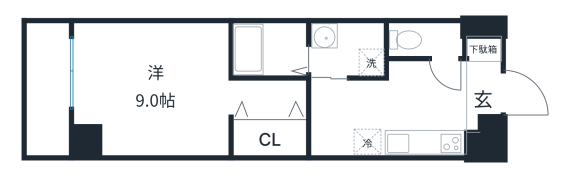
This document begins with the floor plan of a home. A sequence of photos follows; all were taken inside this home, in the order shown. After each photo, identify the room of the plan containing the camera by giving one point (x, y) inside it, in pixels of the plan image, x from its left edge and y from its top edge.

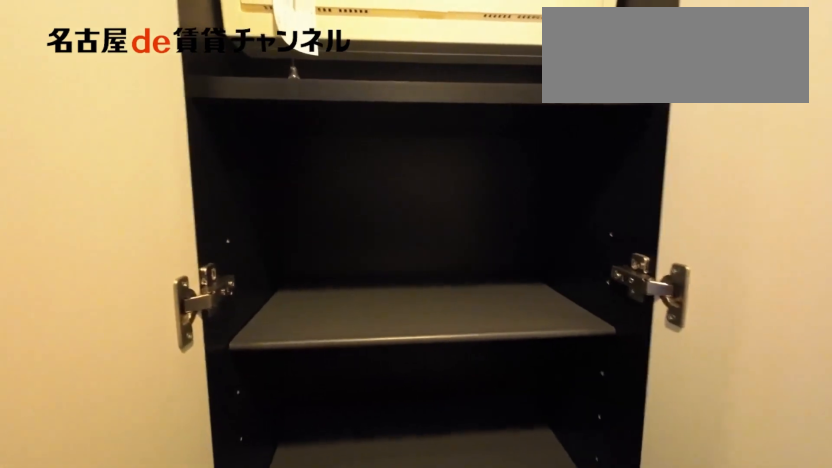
(483, 85)
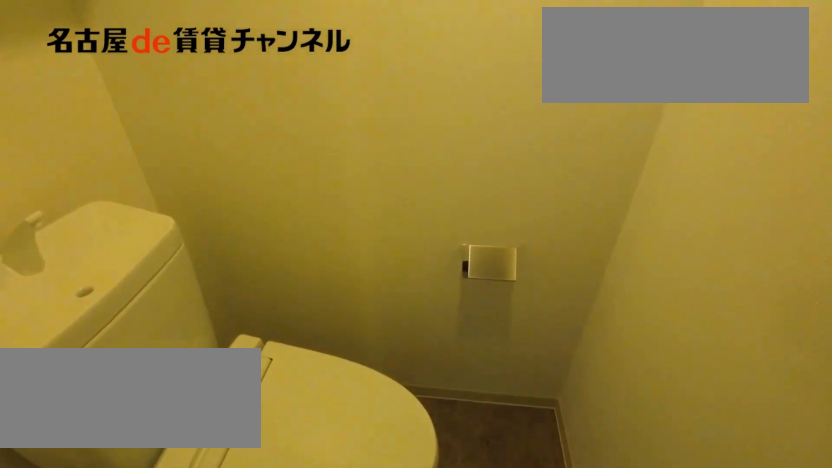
(425, 40)
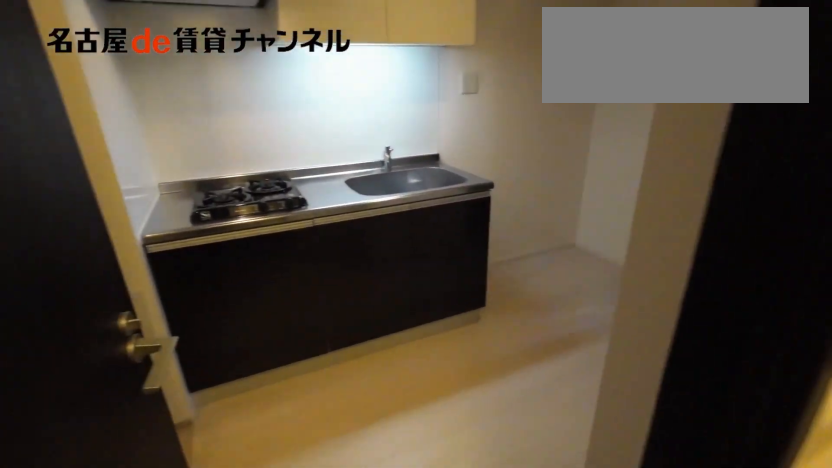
(425, 40)
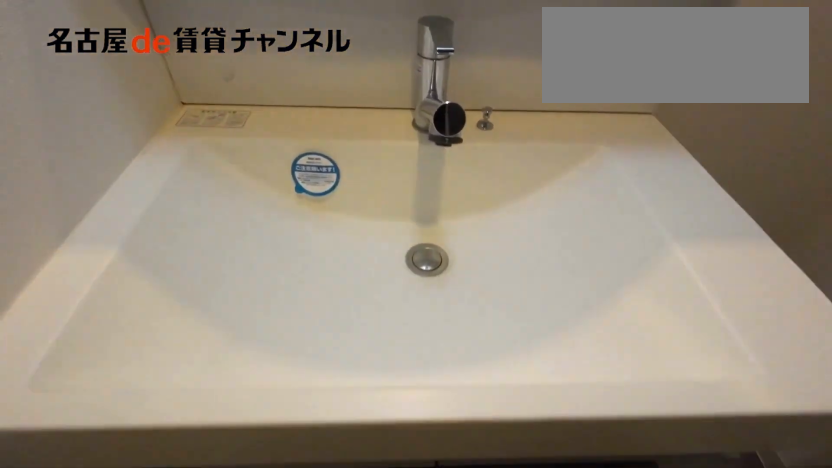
(349, 49)
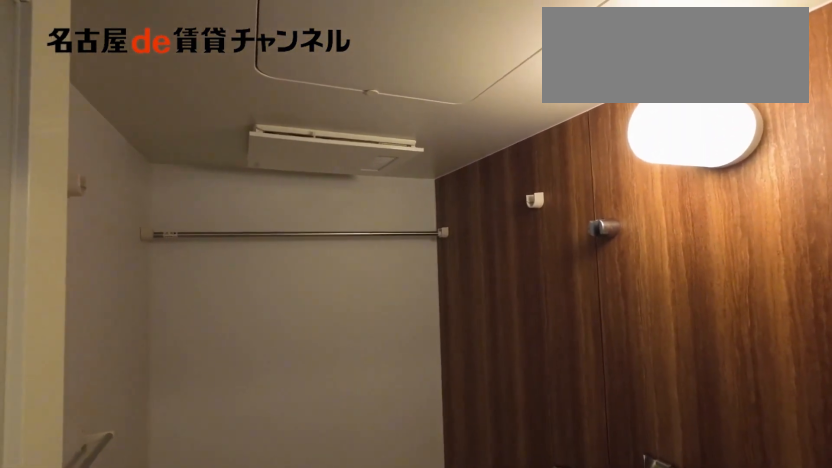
(269, 49)
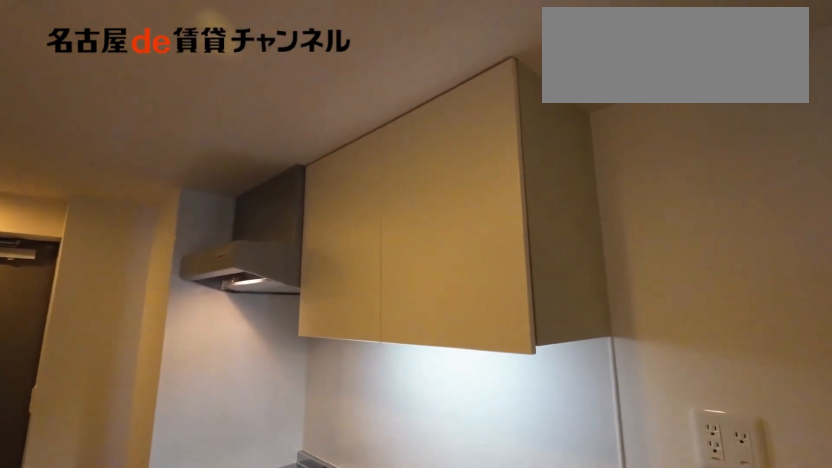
(411, 141)
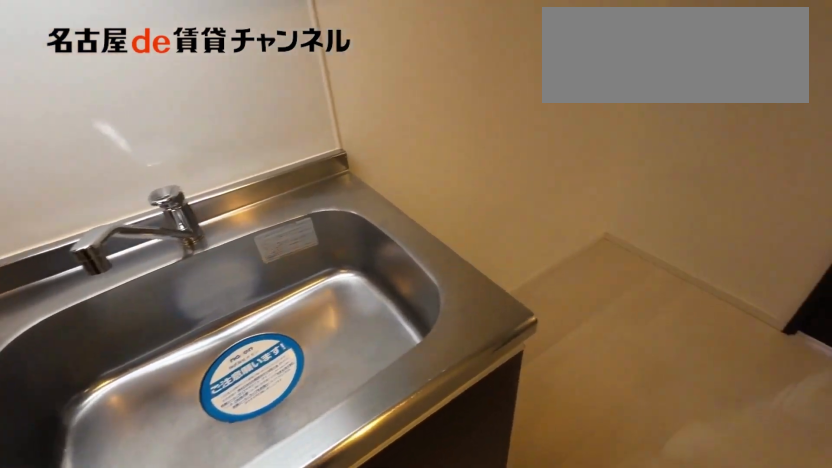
(411, 141)
